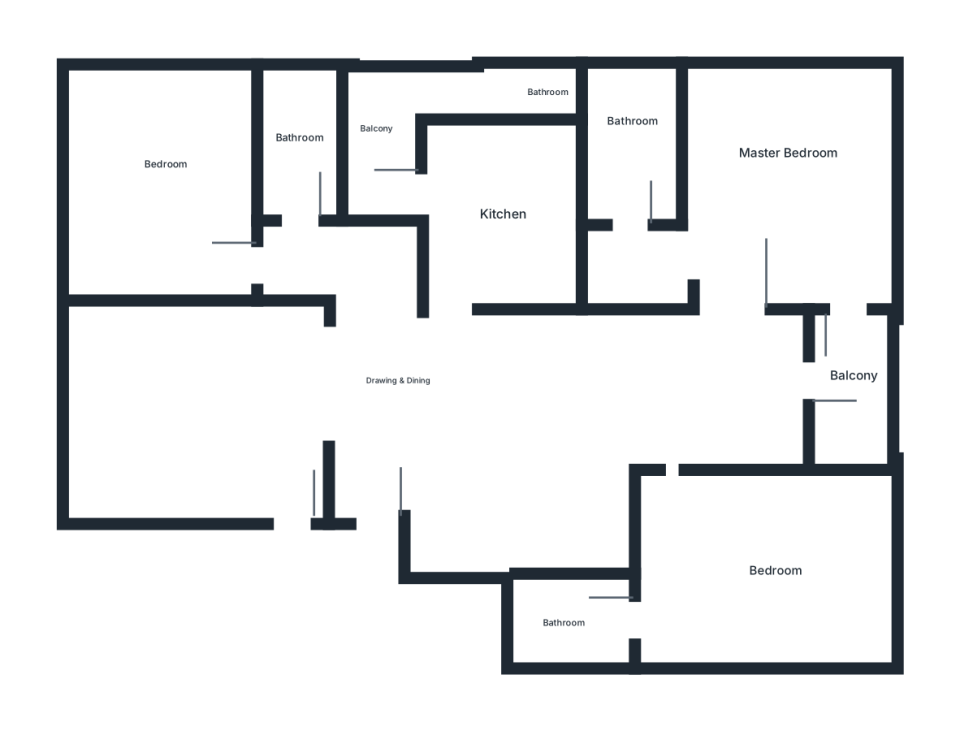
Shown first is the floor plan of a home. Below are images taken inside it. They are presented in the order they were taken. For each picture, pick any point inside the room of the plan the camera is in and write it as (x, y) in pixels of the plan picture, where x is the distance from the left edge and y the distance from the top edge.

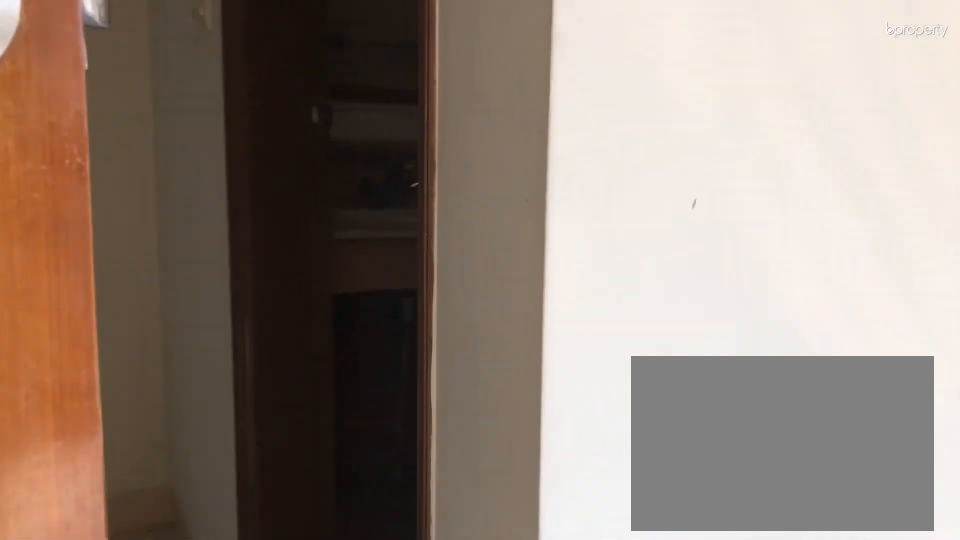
(766, 175)
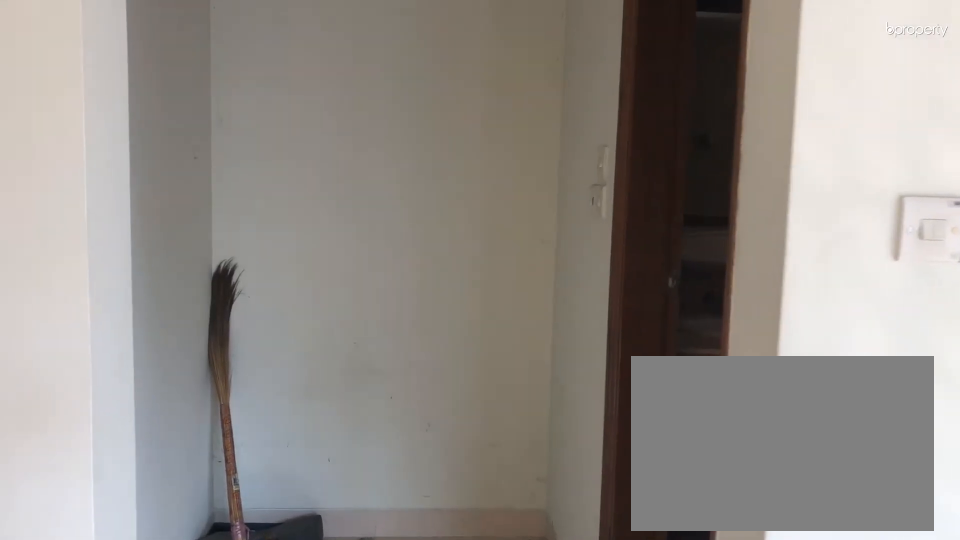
(636, 243)
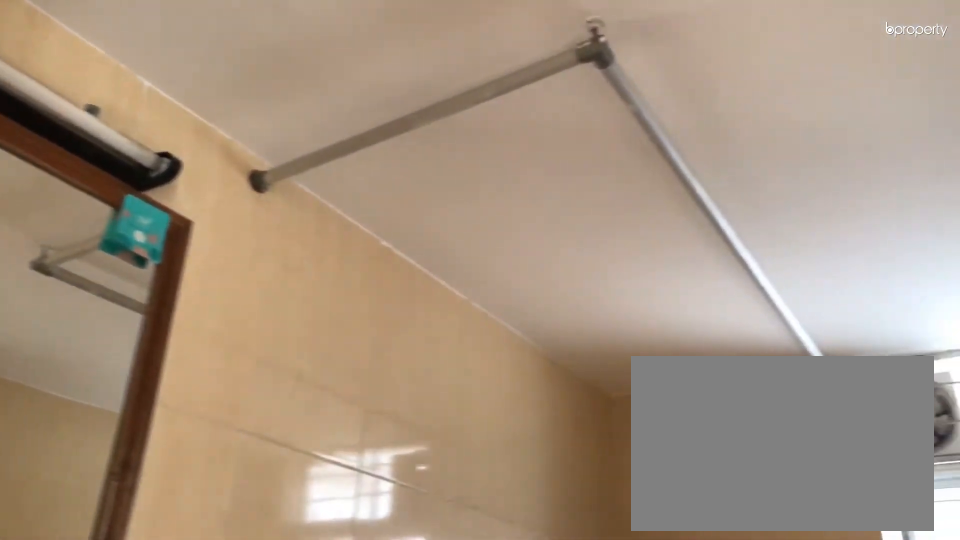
(634, 158)
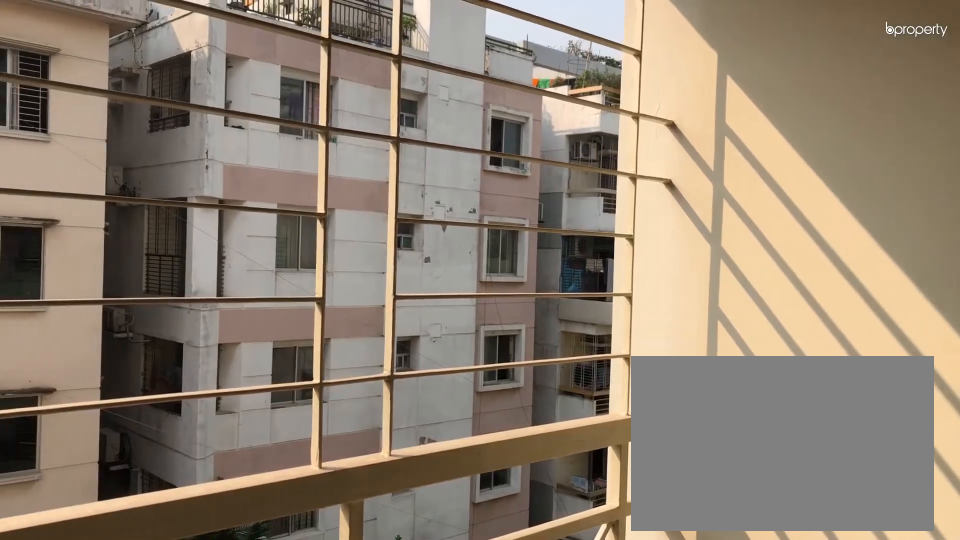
(848, 378)
